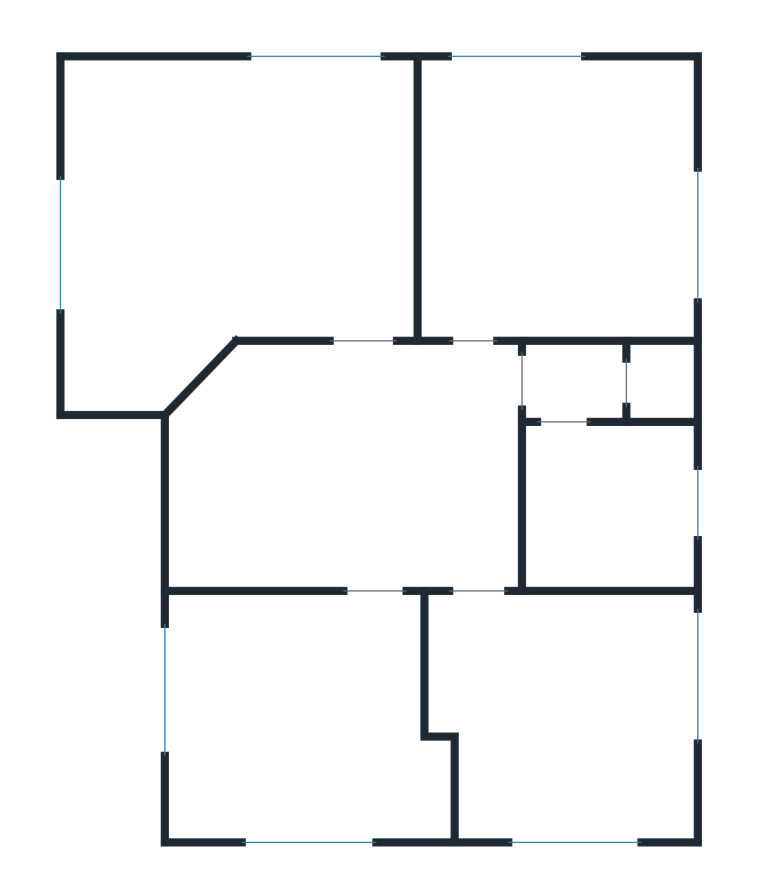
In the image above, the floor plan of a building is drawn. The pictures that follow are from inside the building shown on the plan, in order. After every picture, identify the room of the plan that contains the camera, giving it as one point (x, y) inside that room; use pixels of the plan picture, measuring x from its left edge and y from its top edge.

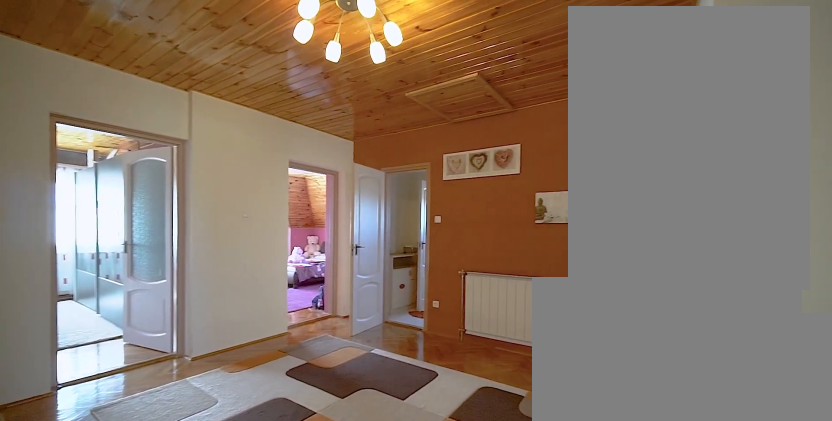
(424, 459)
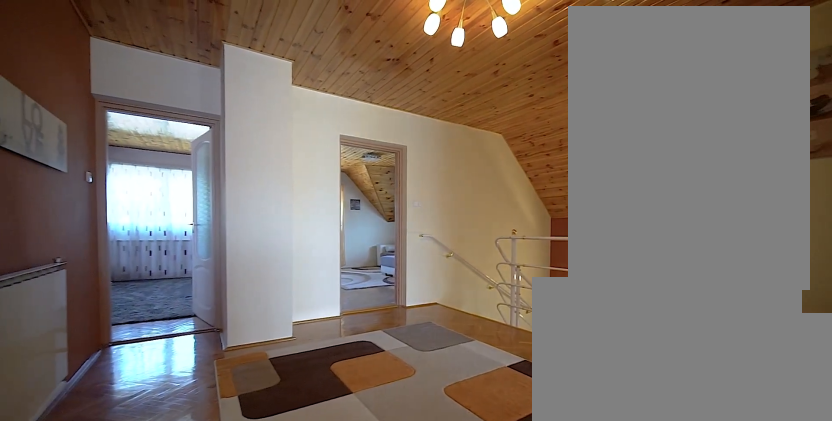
(424, 458)
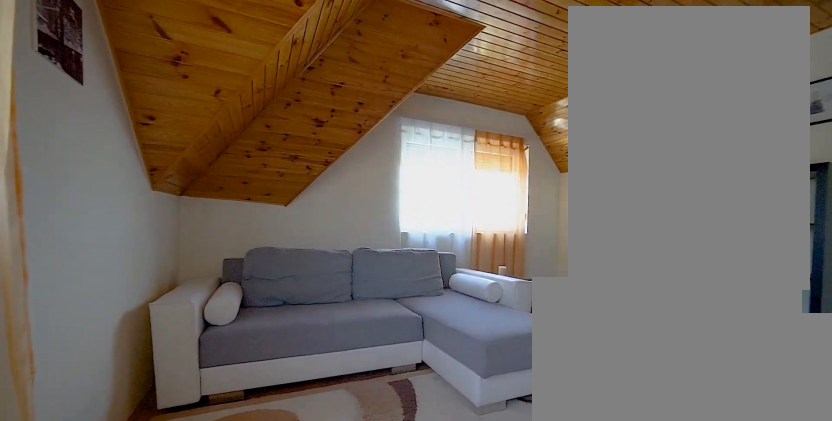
(298, 728)
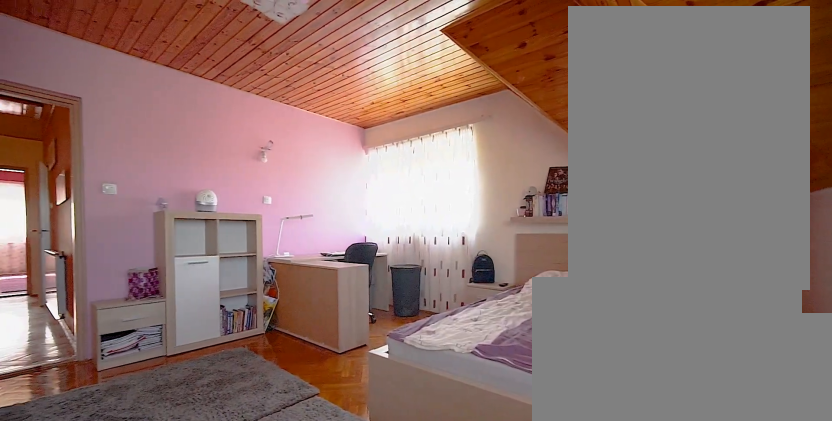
(575, 728)
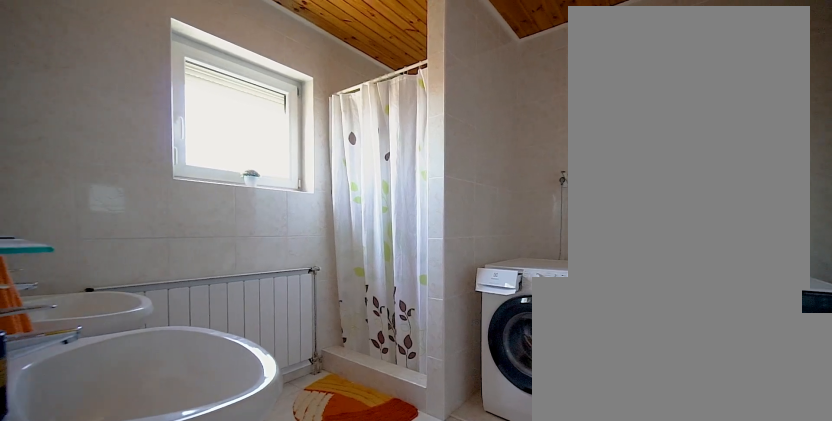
(609, 511)
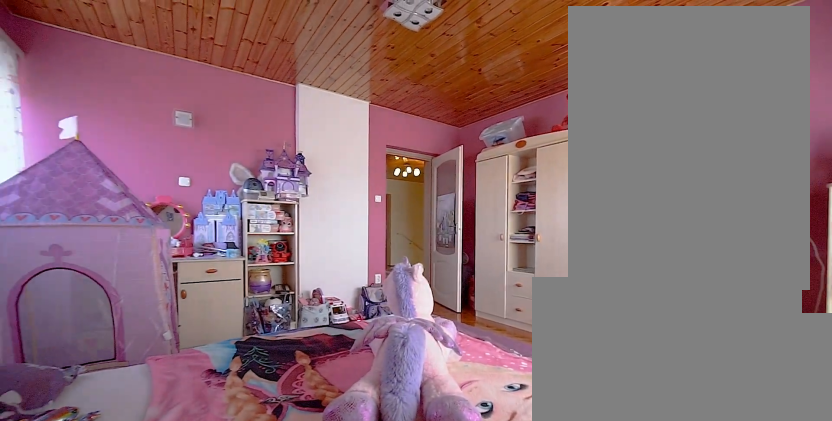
(558, 199)
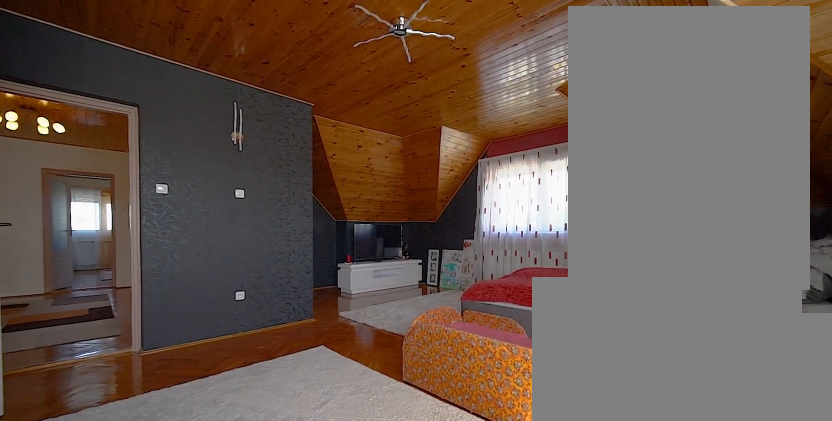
(257, 199)
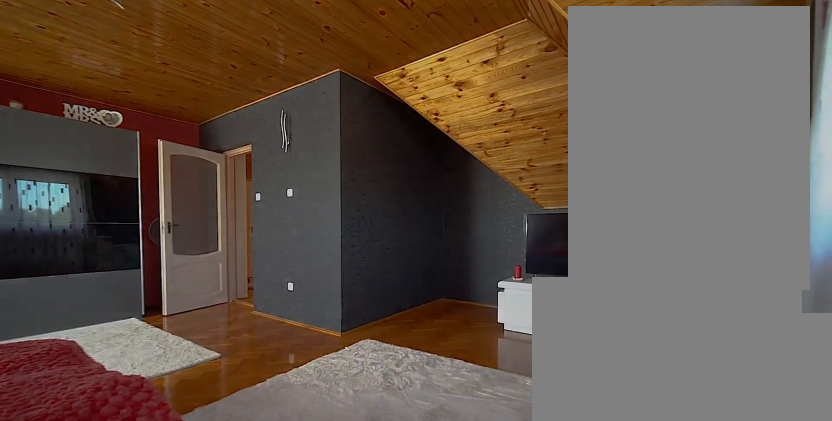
(258, 199)
